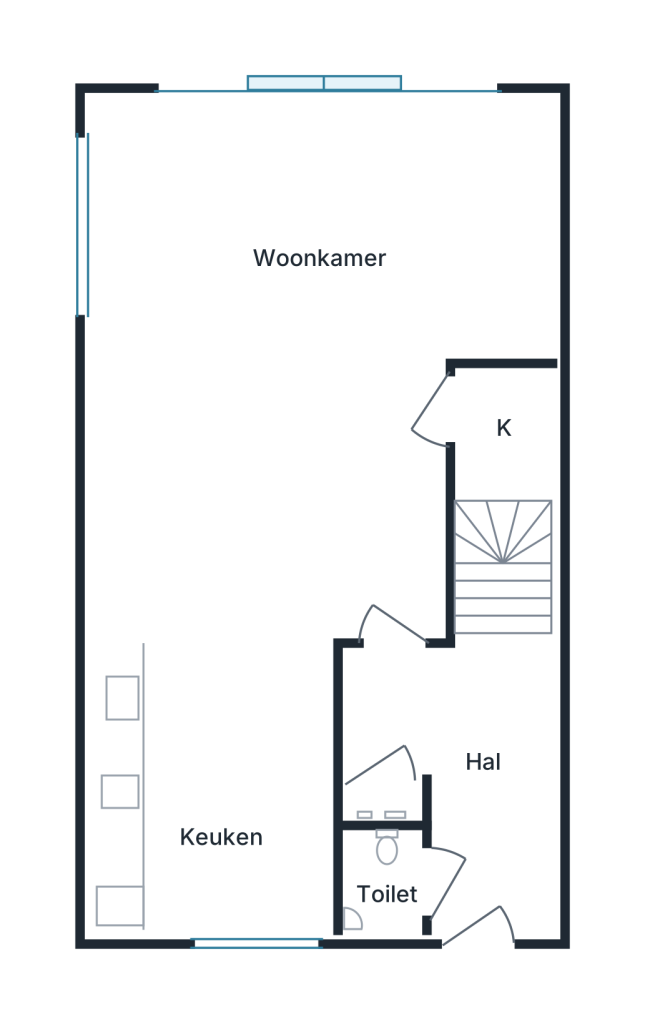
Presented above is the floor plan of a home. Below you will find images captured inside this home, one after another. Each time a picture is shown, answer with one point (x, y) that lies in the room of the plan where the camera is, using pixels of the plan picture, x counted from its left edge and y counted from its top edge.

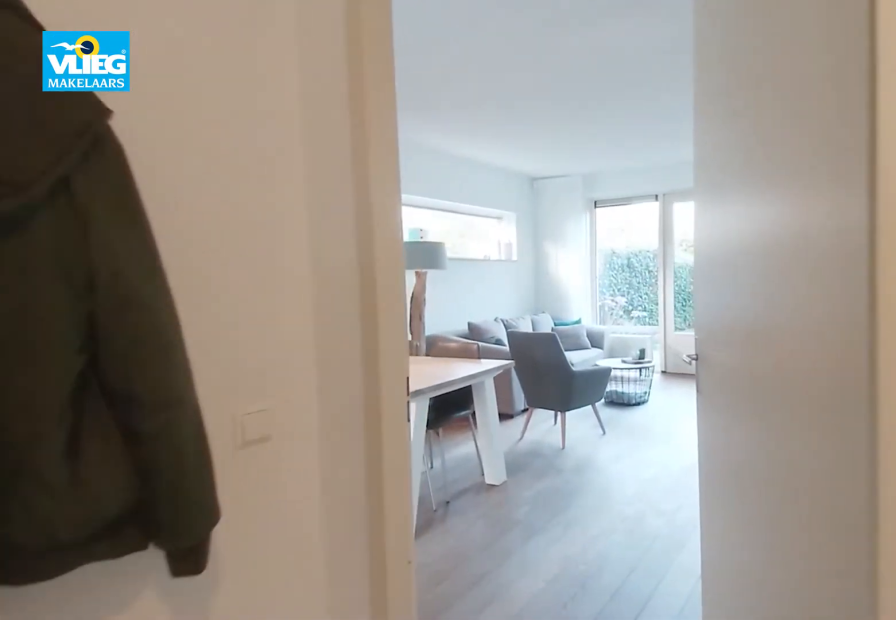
(464, 767)
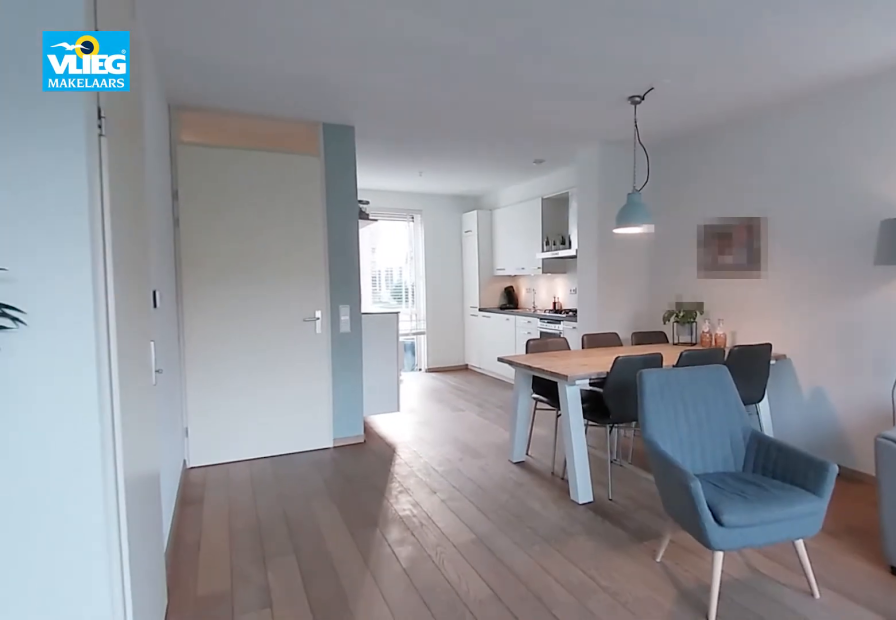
(290, 341)
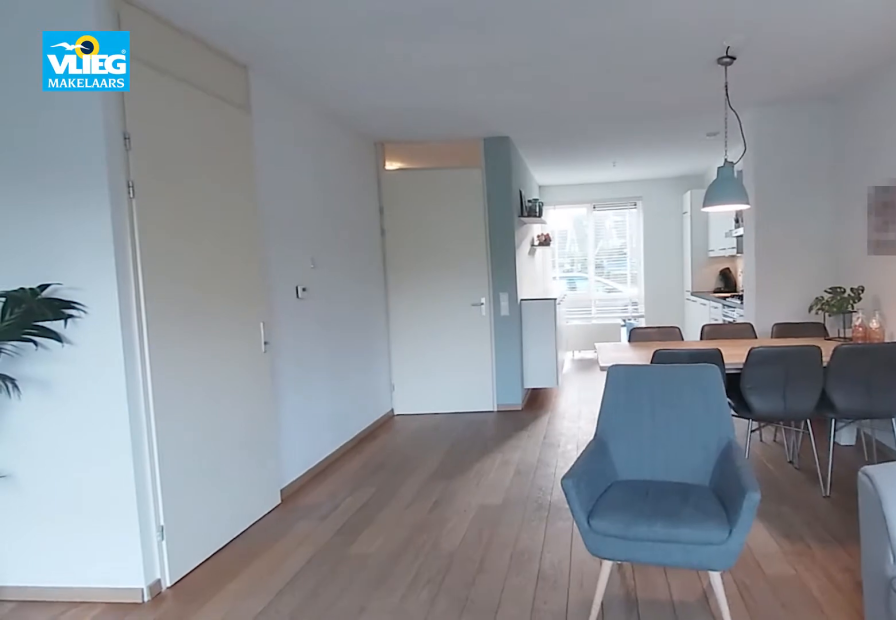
(290, 341)
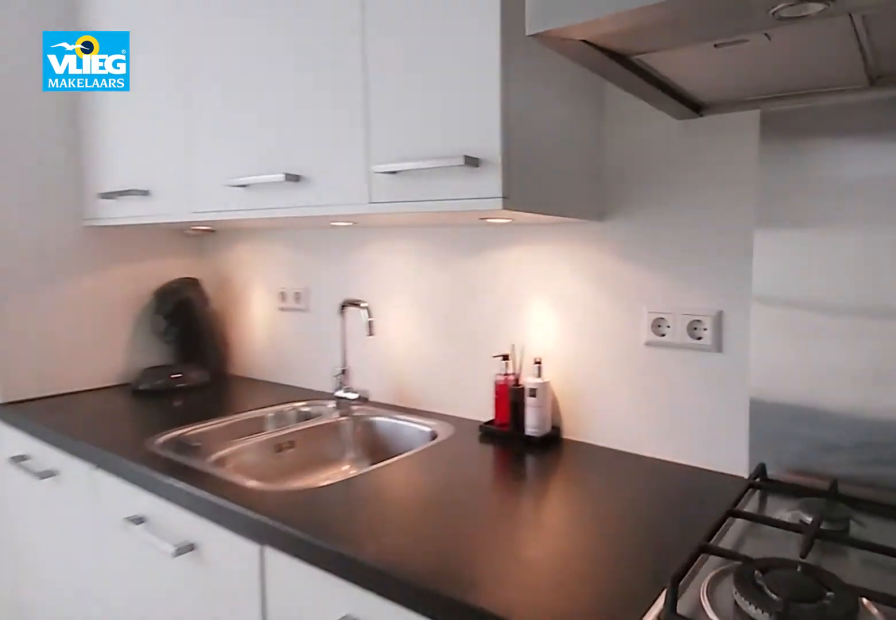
(214, 786)
